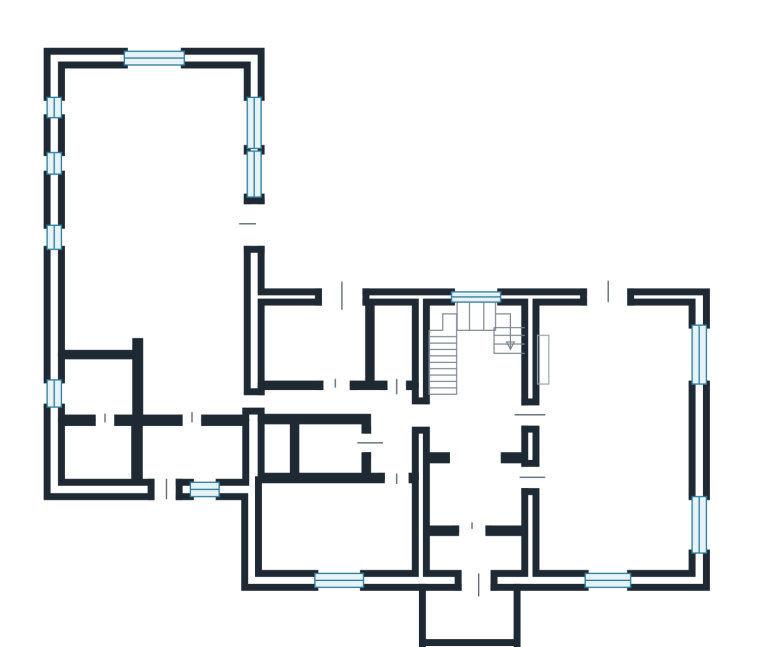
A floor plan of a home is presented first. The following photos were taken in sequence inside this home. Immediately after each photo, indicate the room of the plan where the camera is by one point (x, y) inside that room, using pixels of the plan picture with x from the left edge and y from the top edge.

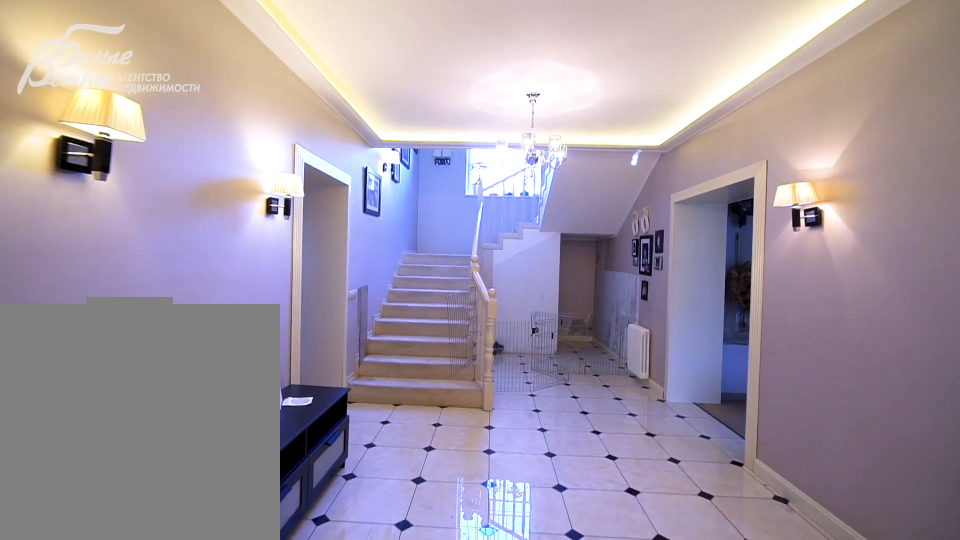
(473, 377)
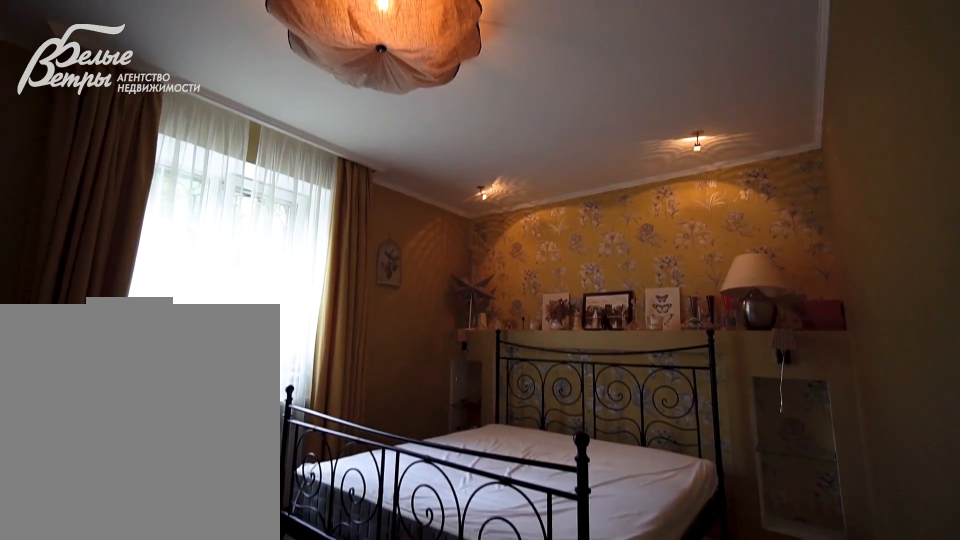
(333, 525)
